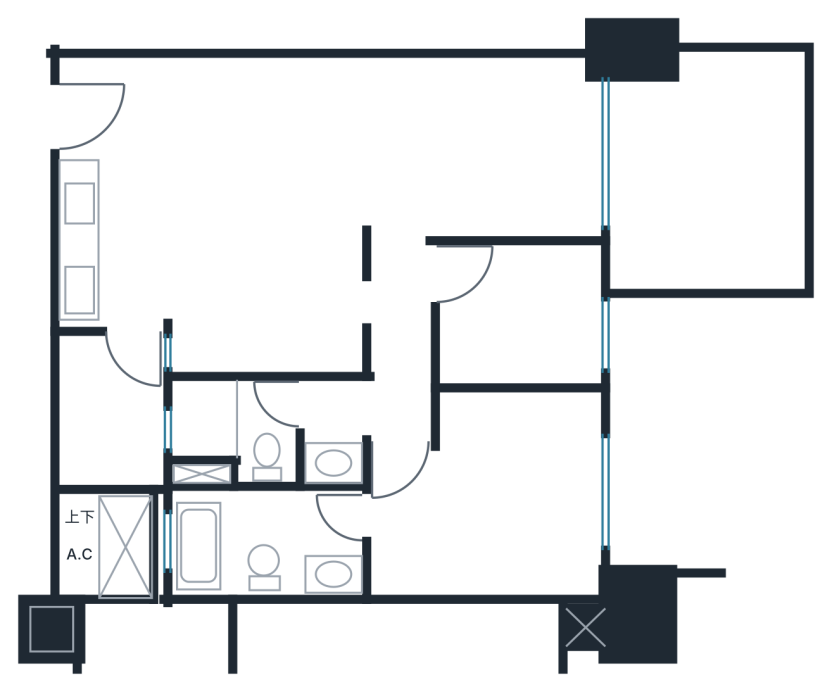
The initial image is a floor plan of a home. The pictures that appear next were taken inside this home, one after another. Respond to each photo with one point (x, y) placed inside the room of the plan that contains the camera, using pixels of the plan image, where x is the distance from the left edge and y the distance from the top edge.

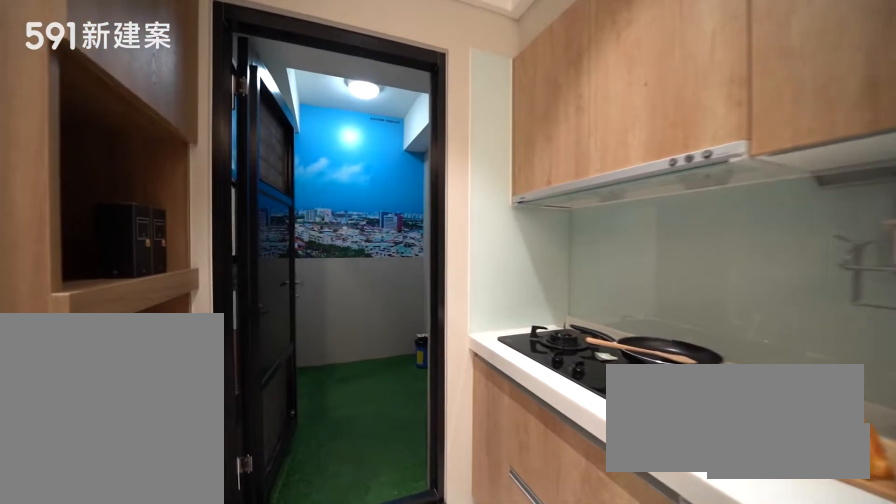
(107, 246)
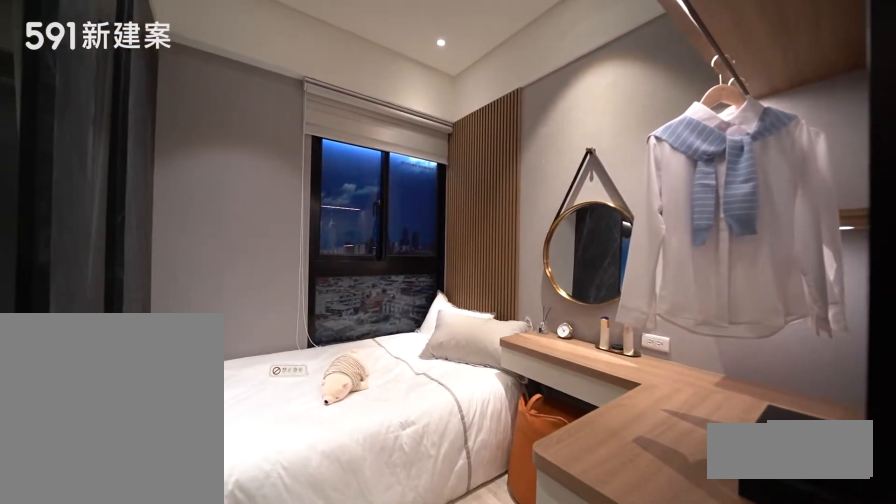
(526, 318)
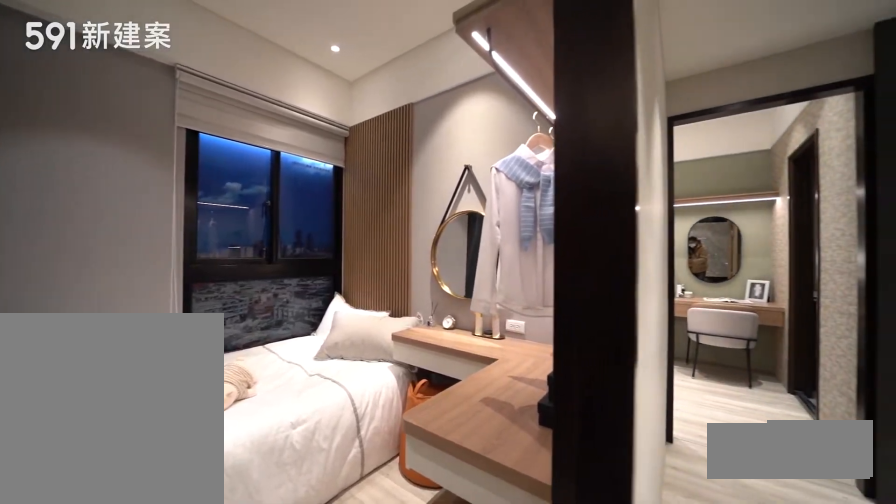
(526, 318)
